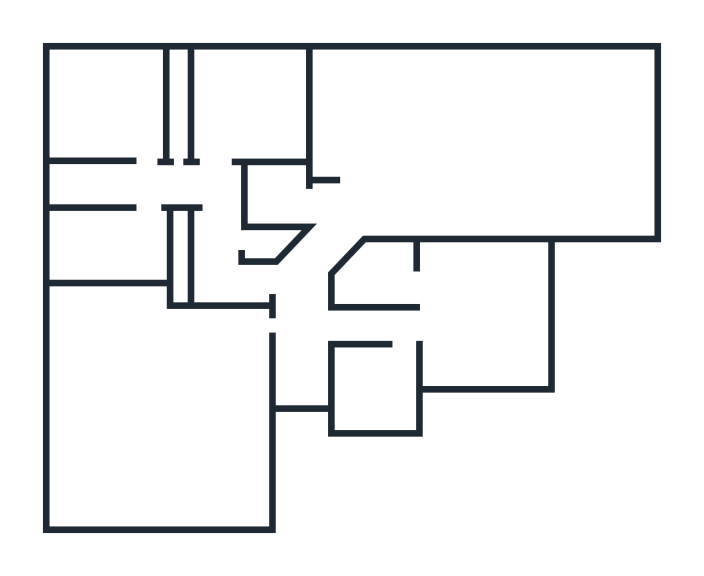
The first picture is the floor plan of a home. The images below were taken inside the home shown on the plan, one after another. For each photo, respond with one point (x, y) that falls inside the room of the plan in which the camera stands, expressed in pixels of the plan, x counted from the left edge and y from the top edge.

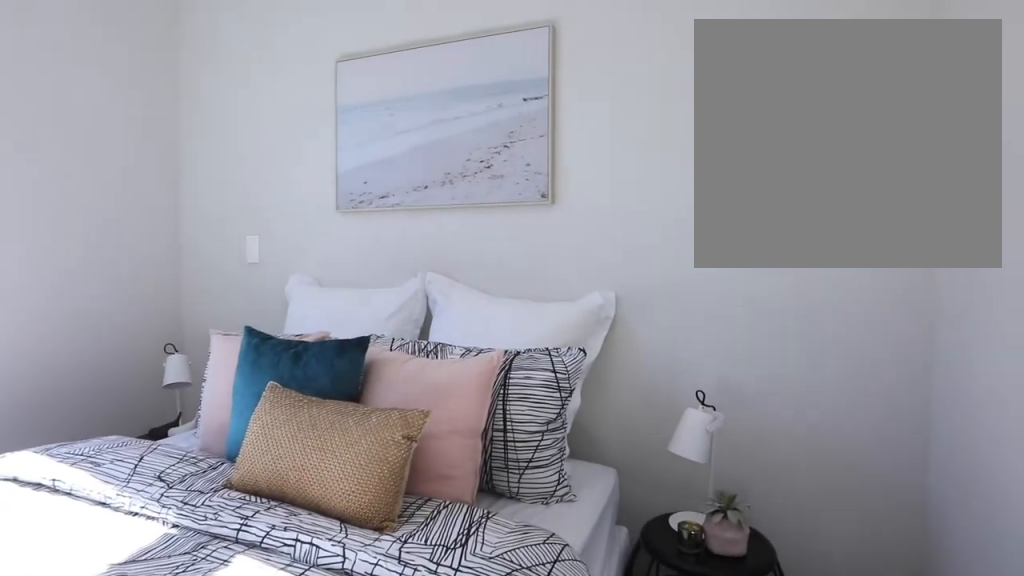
(251, 103)
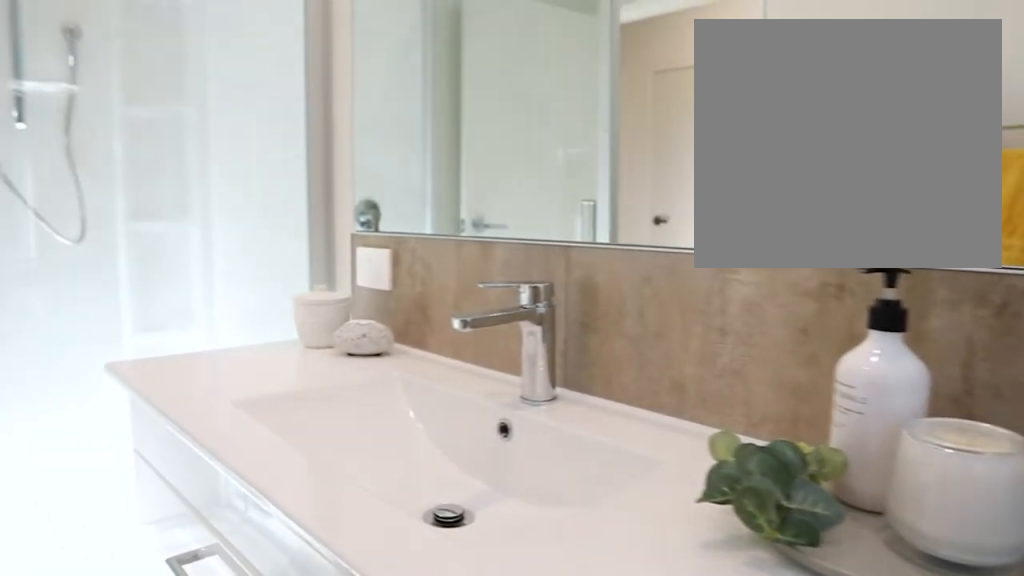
(107, 244)
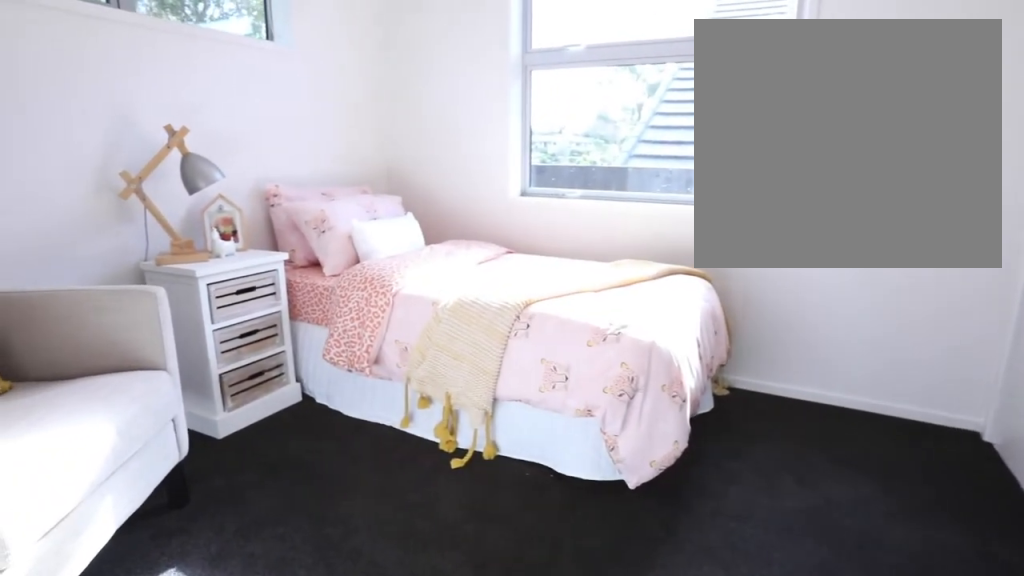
(107, 105)
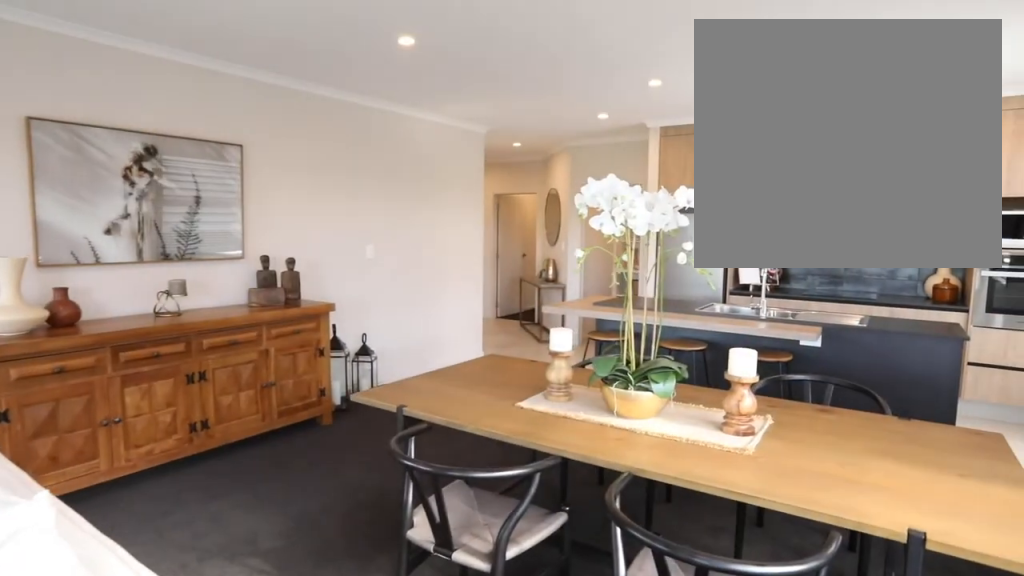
(497, 145)
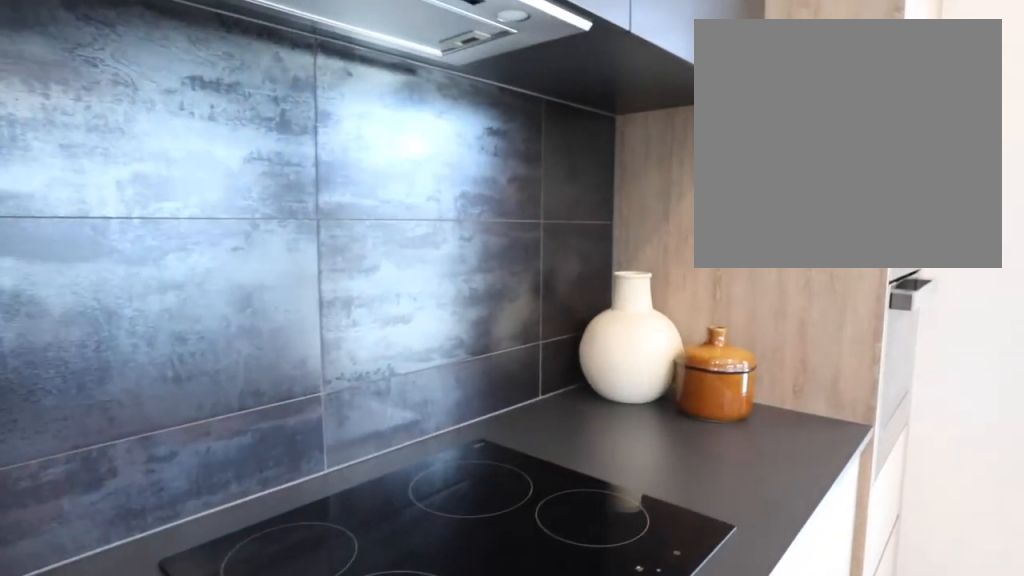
(497, 145)
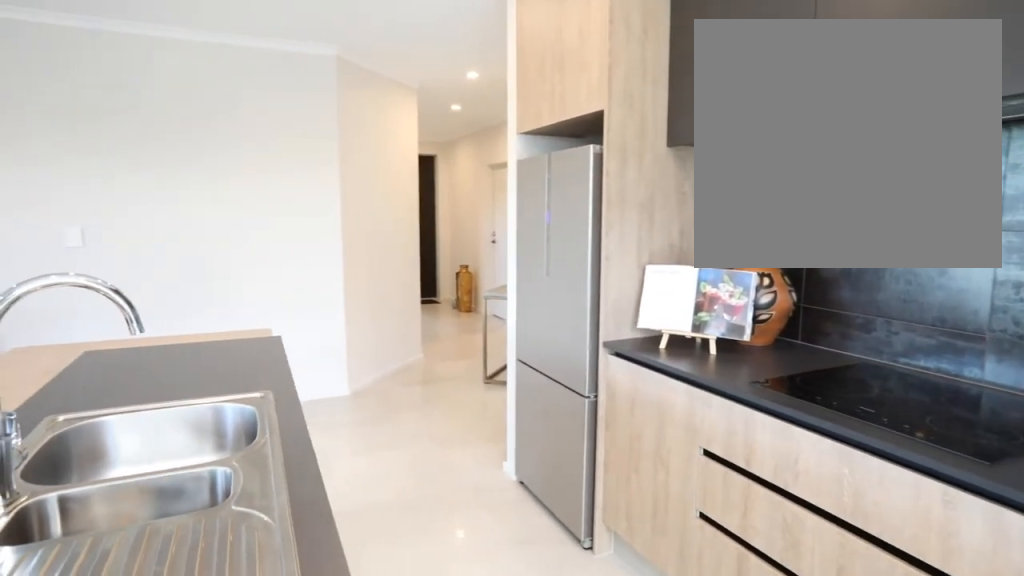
(497, 145)
